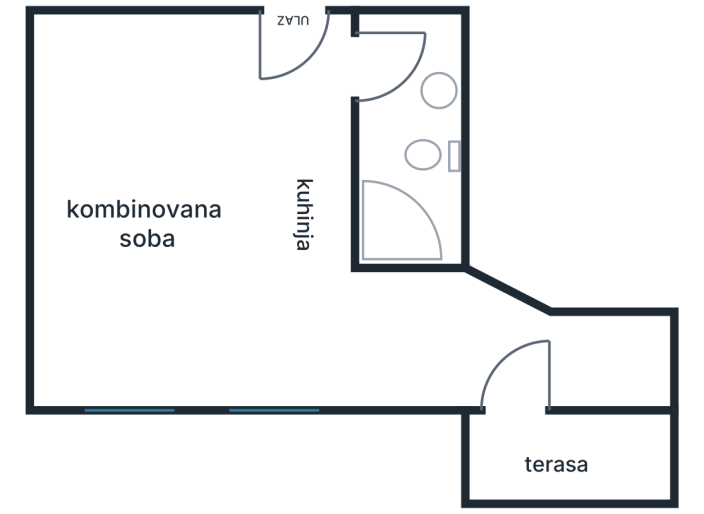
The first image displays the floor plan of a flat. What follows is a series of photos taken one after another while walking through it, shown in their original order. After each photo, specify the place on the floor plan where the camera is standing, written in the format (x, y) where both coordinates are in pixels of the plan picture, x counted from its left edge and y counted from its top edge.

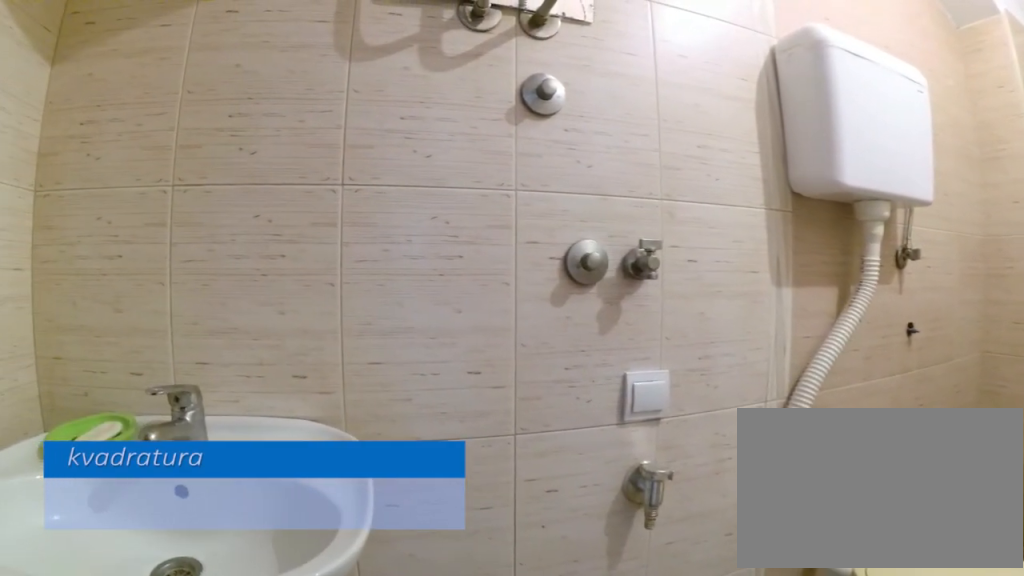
(356, 70)
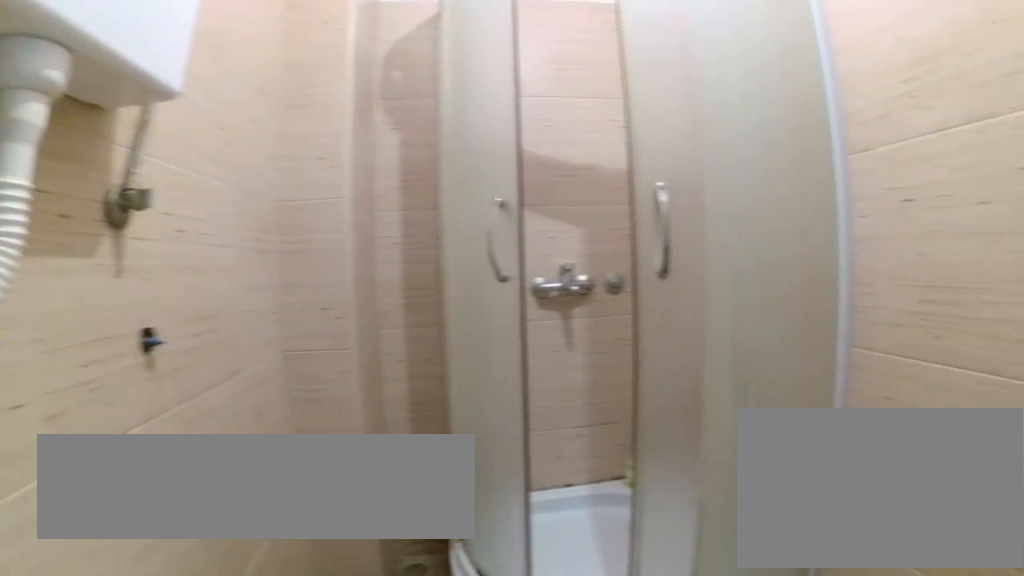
(410, 87)
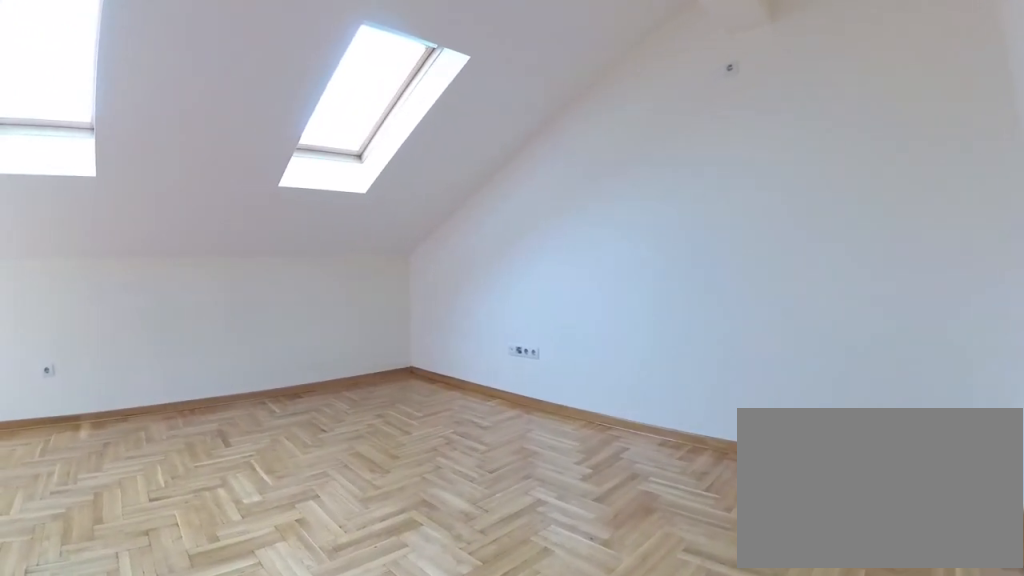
(241, 68)
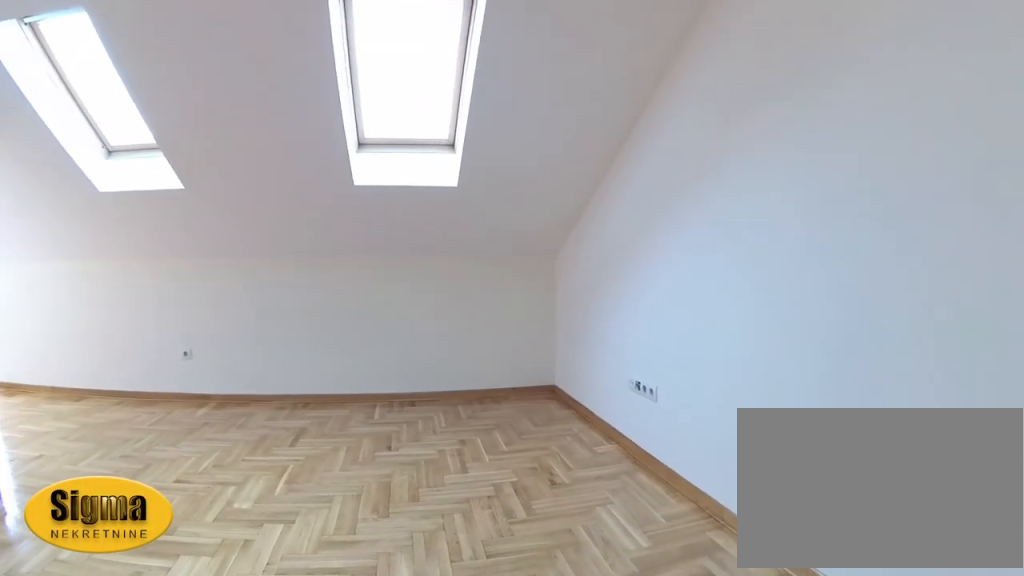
(151, 86)
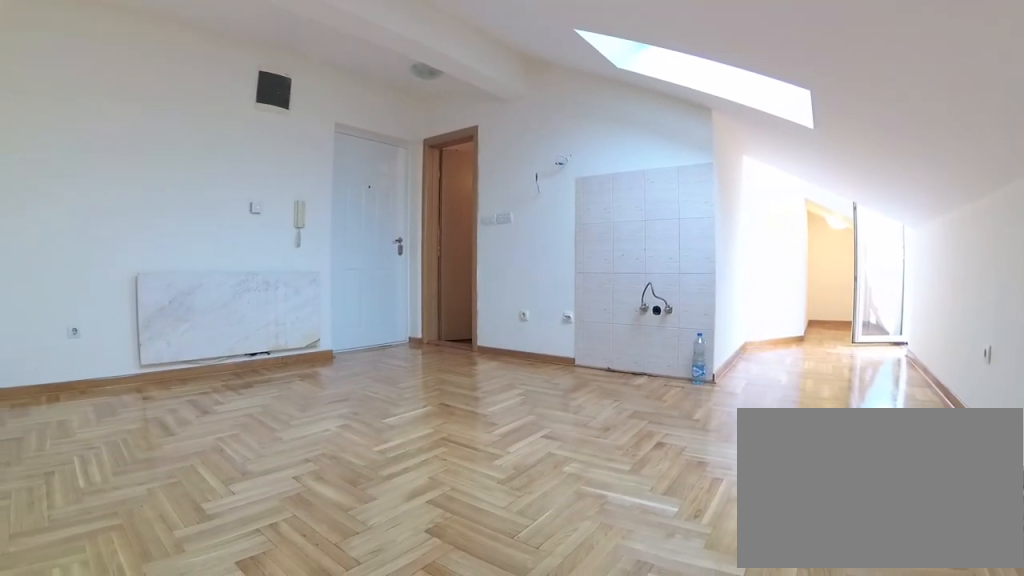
(82, 327)
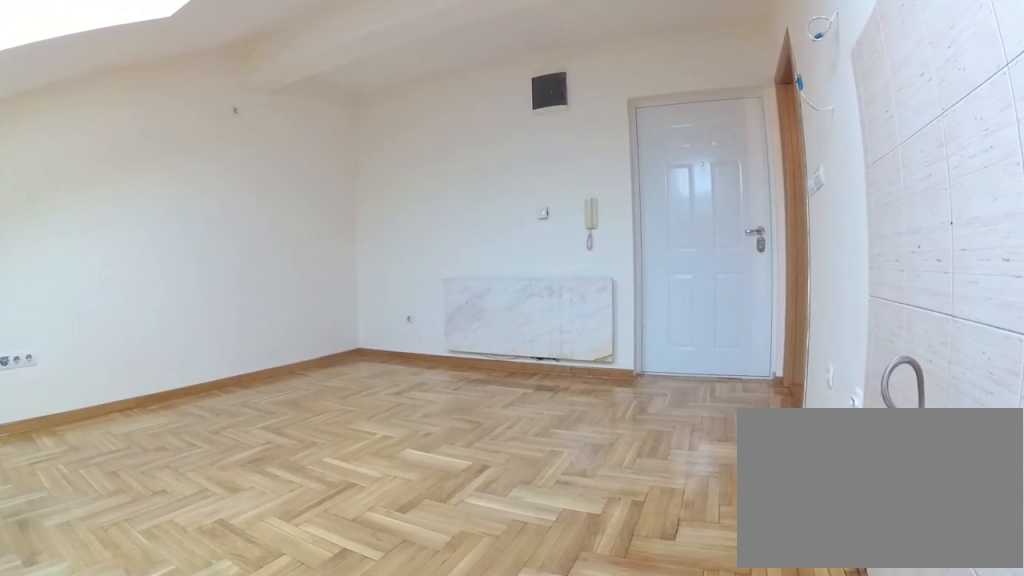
(316, 314)
